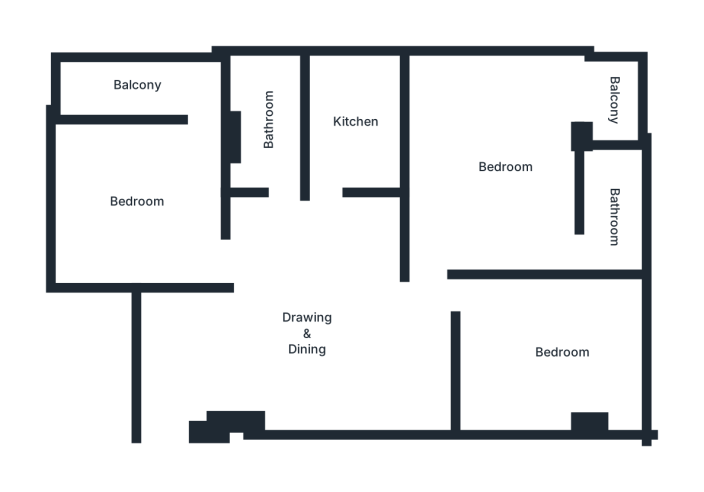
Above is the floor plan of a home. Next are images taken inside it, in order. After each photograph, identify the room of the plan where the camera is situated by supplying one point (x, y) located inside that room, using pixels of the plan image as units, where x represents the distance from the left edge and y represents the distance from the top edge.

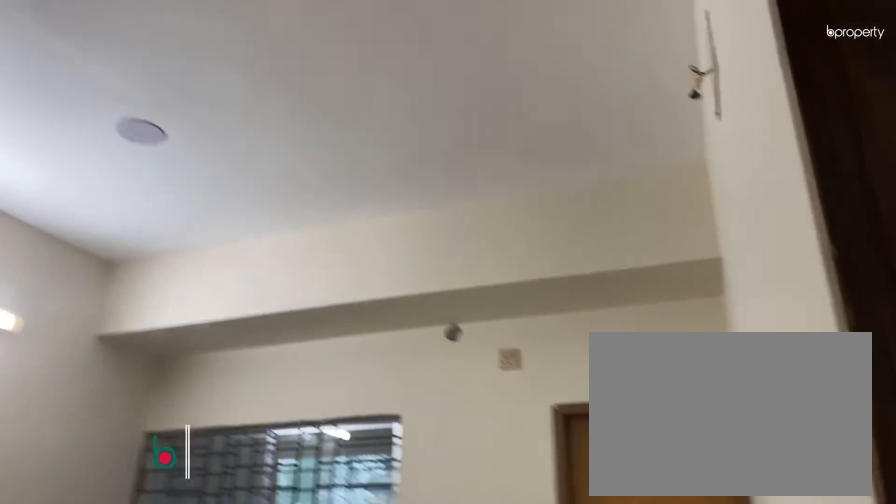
(142, 203)
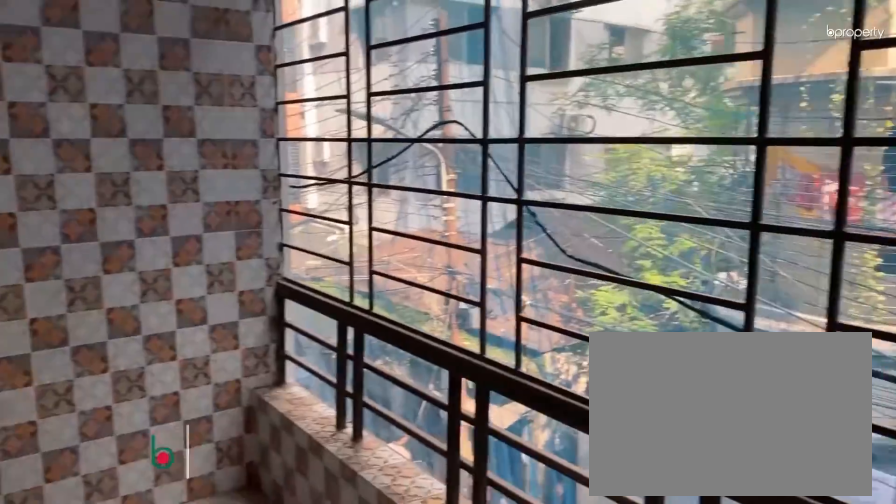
(150, 83)
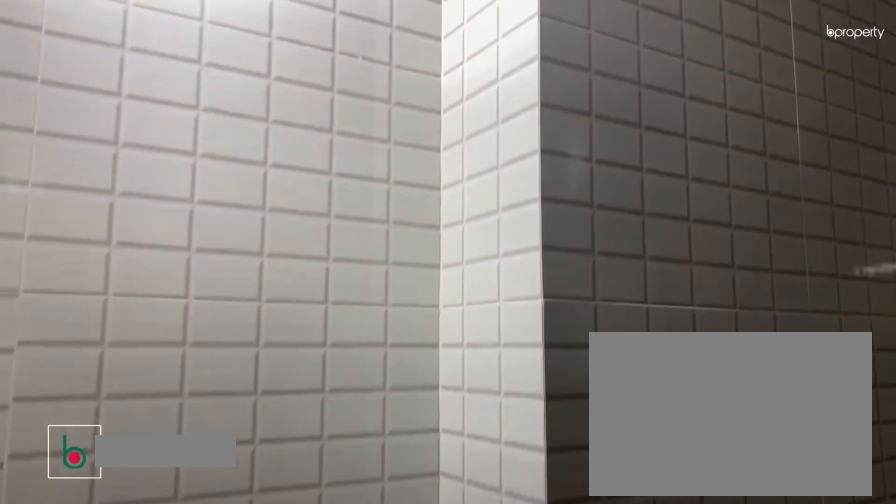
(271, 117)
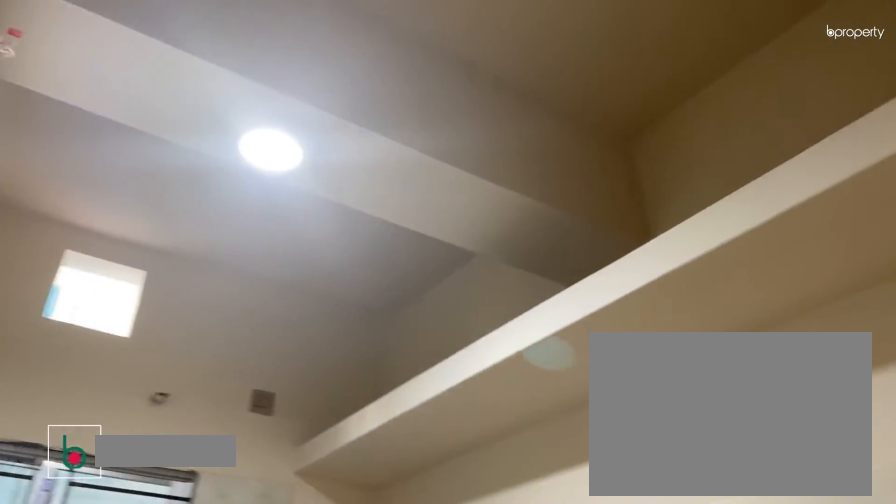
(350, 123)
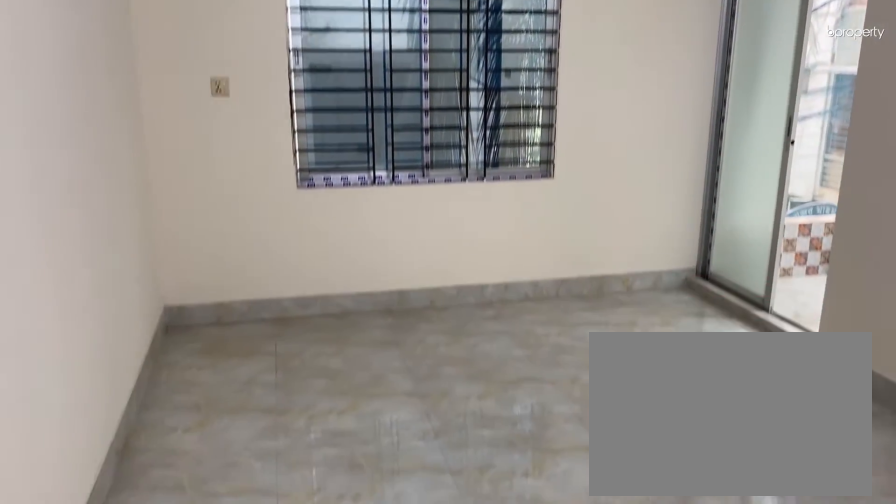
(506, 166)
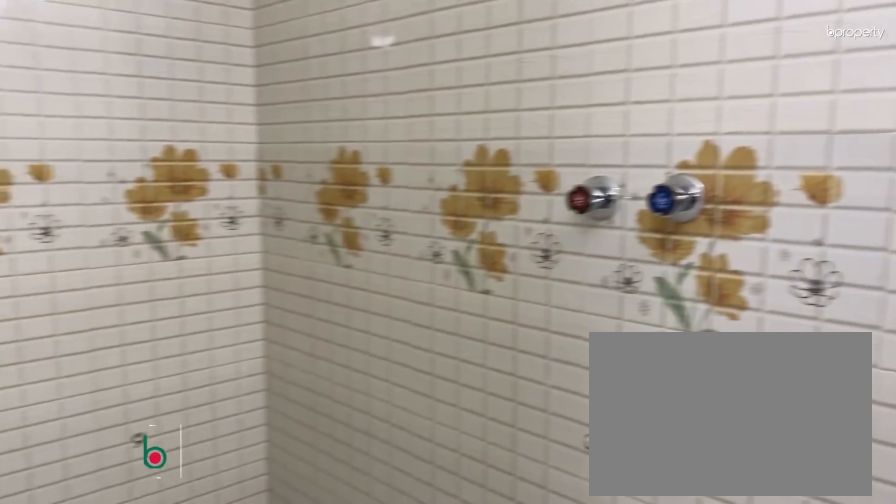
(615, 207)
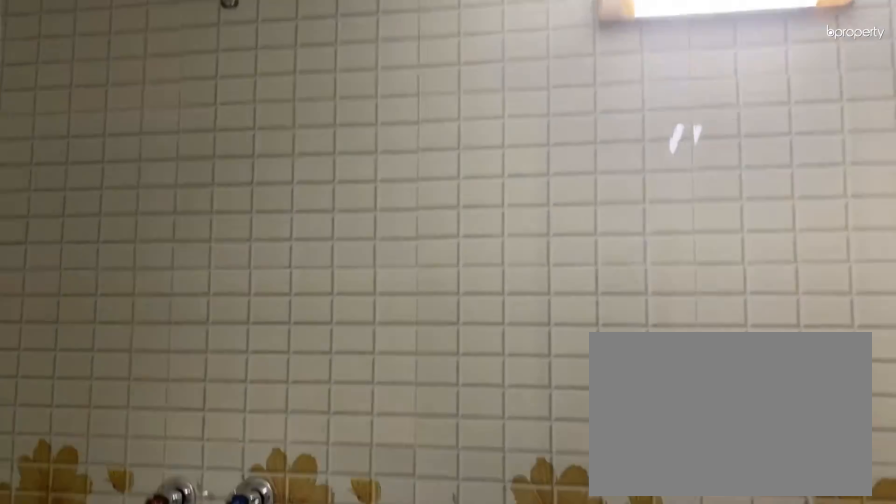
(615, 207)
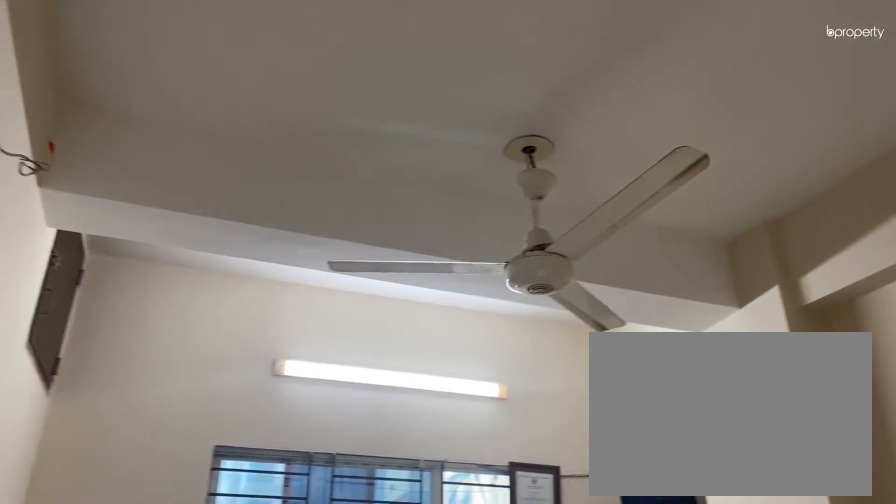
(599, 381)
